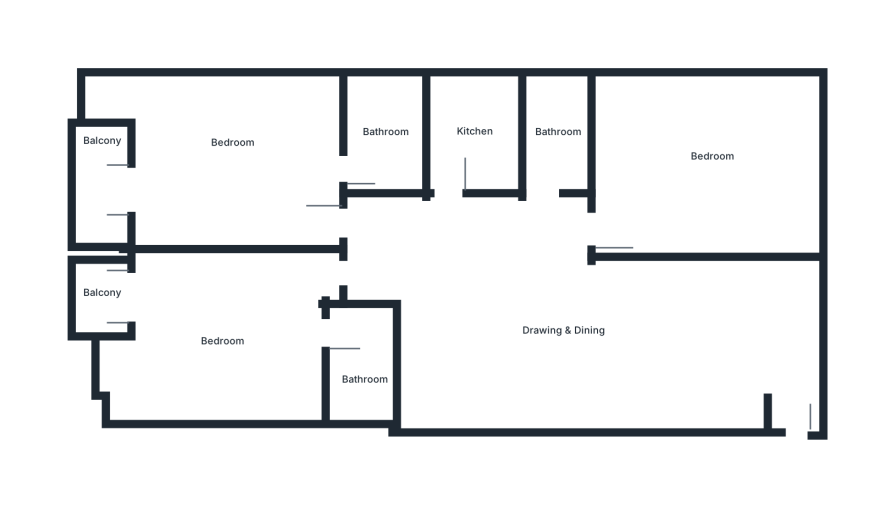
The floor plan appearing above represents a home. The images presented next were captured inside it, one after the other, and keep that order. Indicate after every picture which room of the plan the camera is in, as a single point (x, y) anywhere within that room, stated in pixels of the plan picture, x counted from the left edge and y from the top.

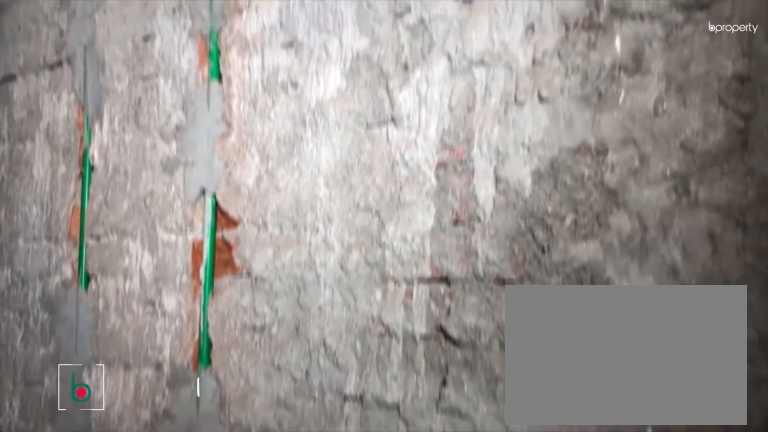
(559, 131)
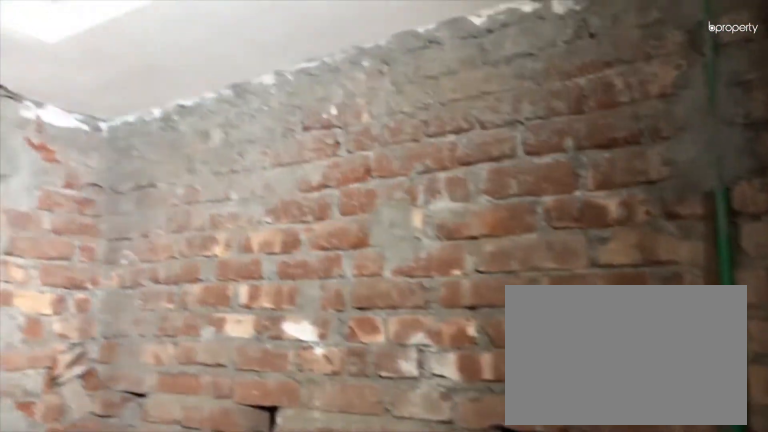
(469, 128)
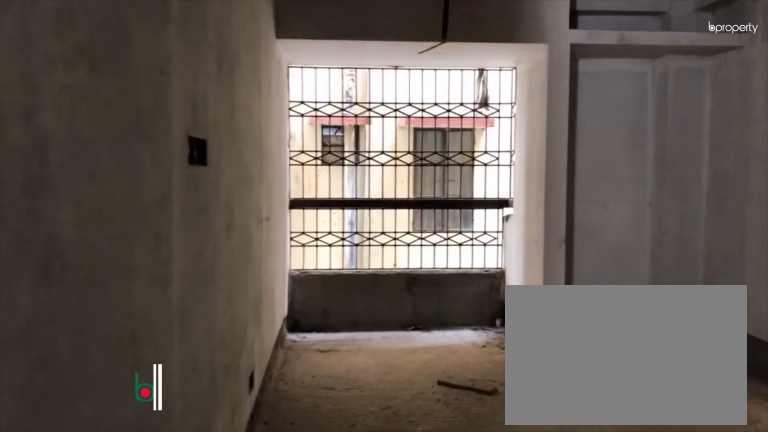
(232, 164)
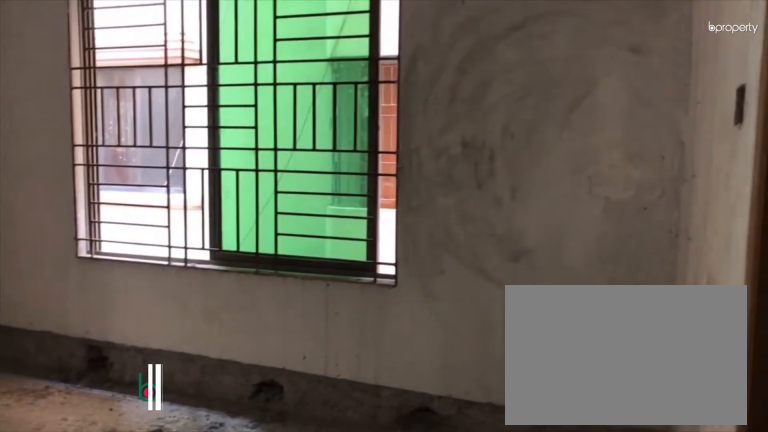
(232, 164)
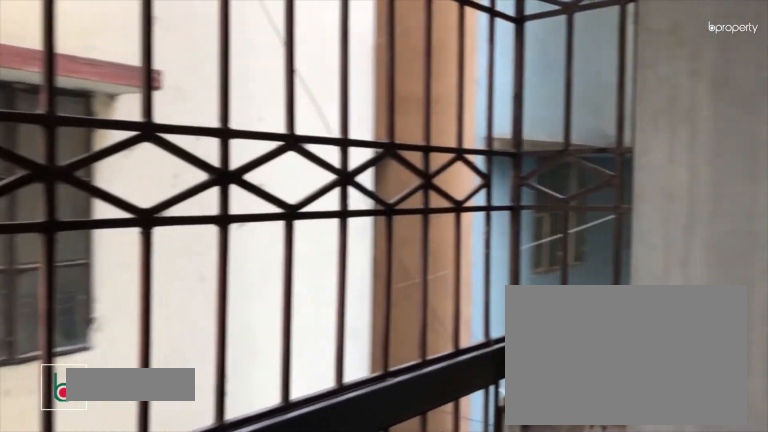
(100, 191)
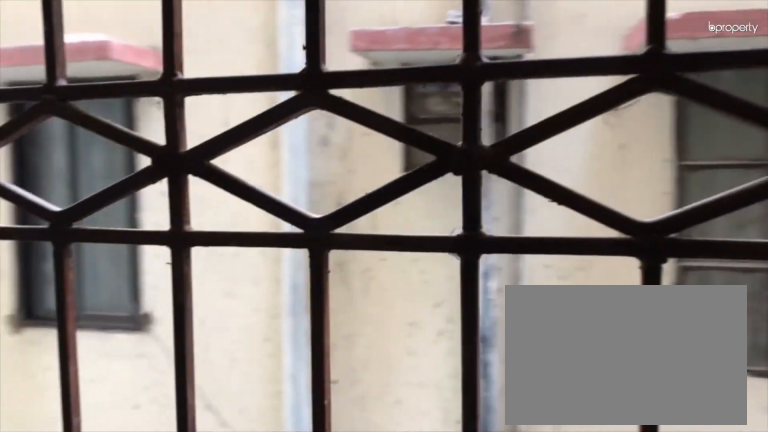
(100, 191)
